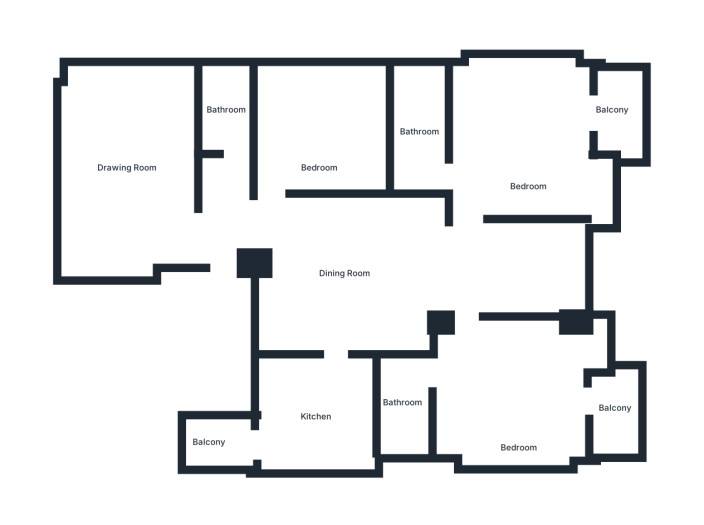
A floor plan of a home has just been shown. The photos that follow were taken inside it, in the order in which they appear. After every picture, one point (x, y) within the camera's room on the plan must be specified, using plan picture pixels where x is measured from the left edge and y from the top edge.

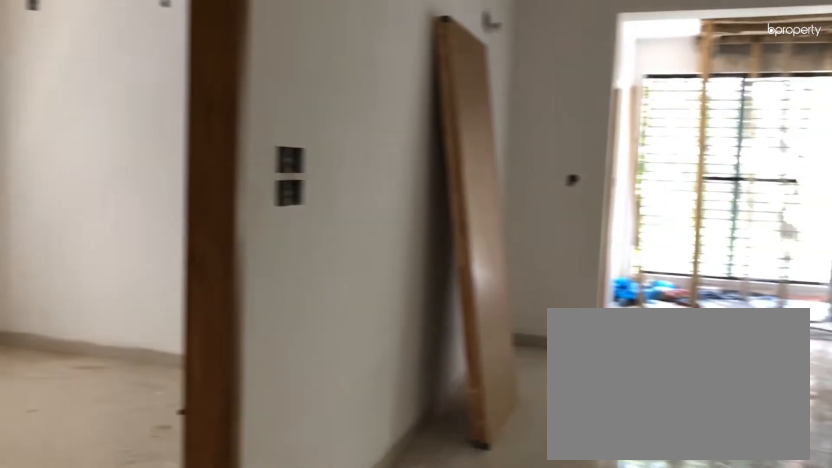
(291, 230)
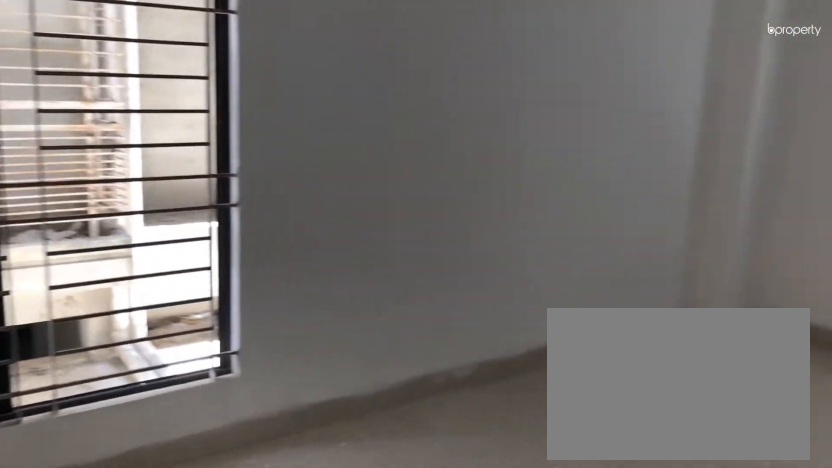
(123, 178)
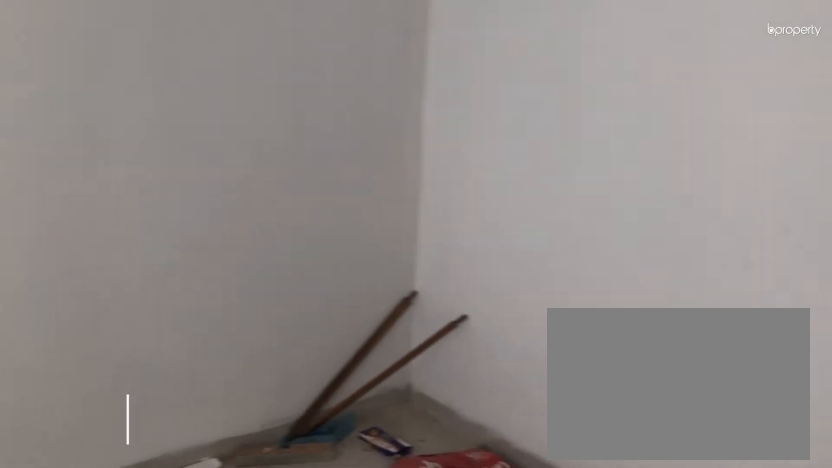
(313, 139)
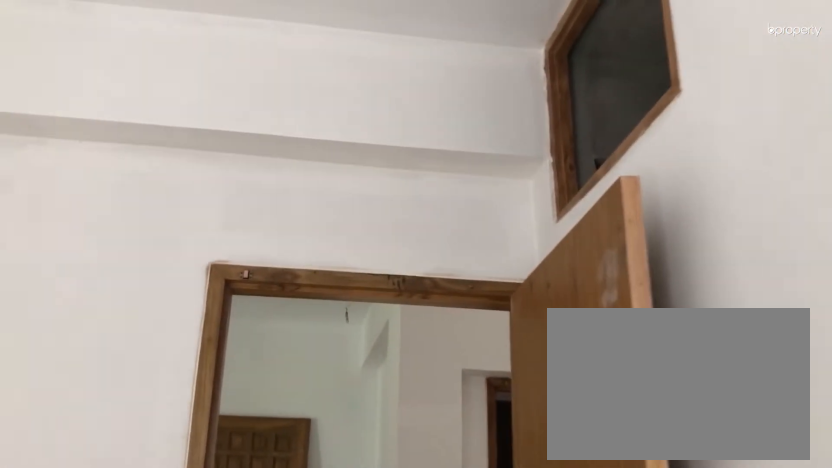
(314, 139)
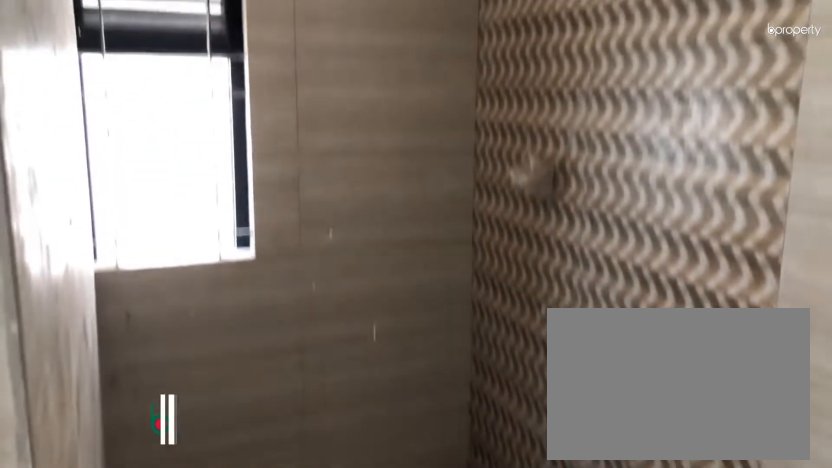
(404, 421)
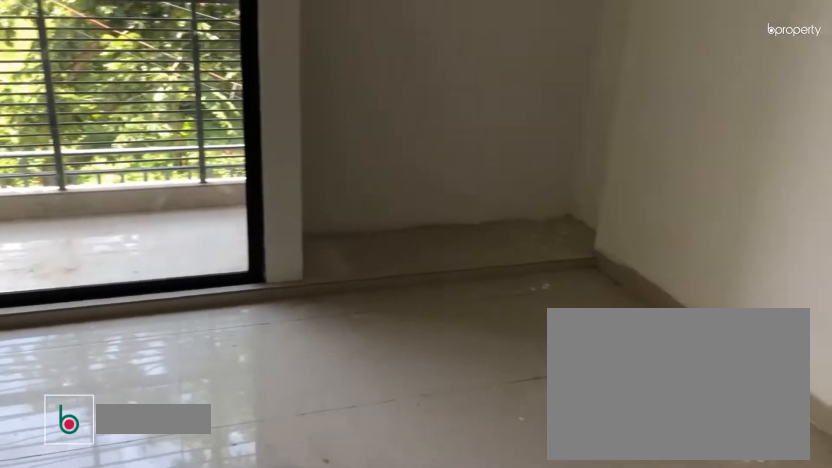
(527, 154)
